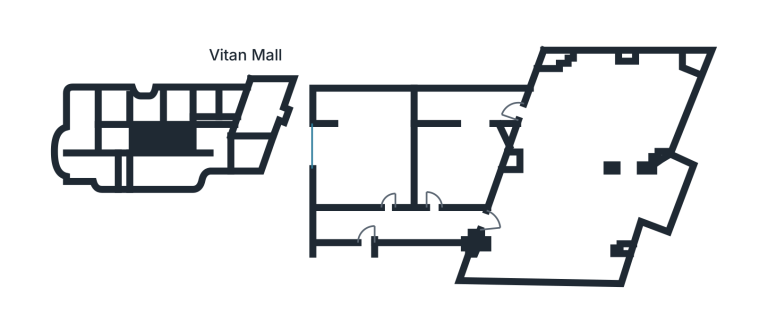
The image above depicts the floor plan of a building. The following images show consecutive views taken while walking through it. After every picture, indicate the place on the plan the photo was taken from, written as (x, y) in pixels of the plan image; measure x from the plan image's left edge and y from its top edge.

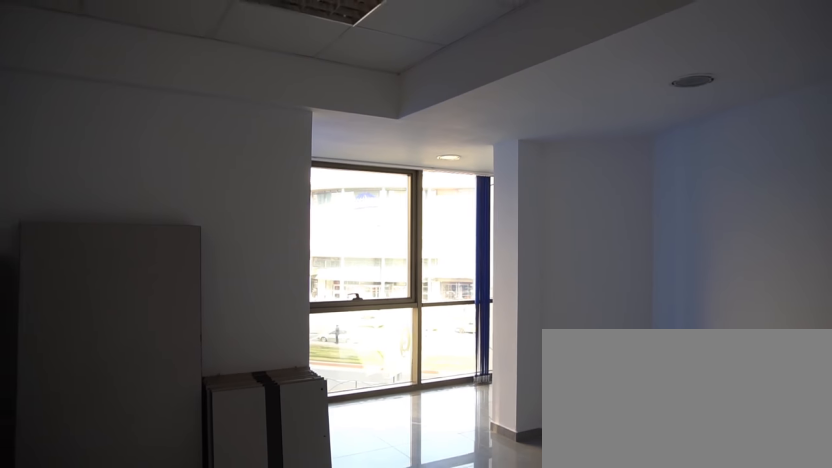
(433, 212)
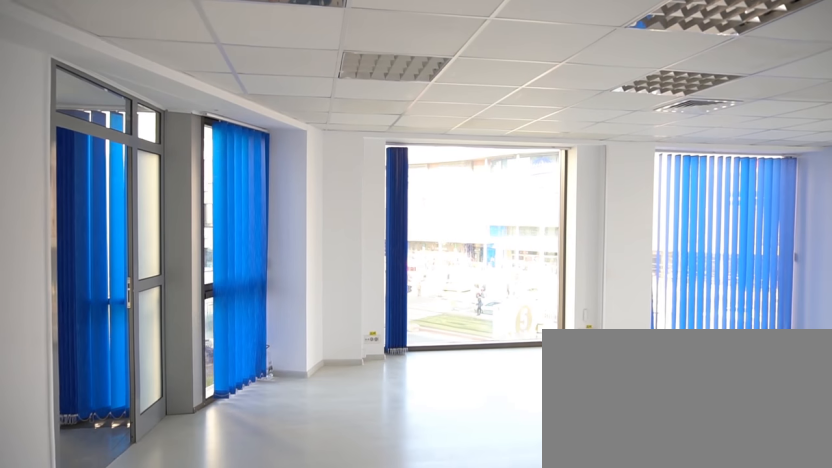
(518, 186)
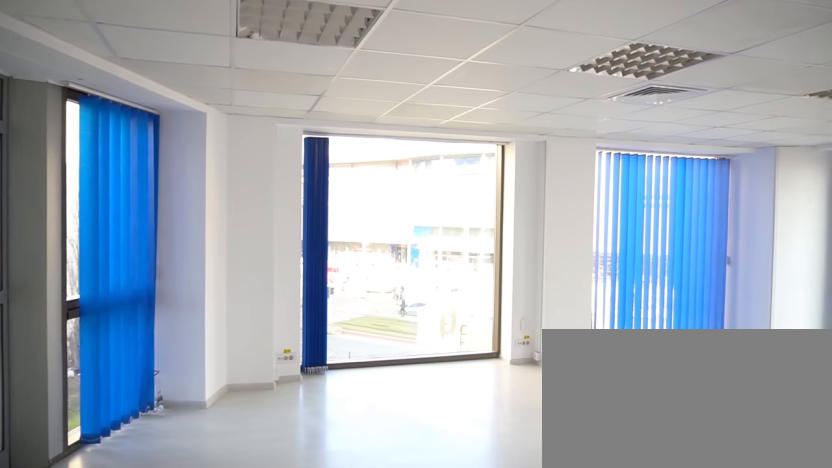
(522, 172)
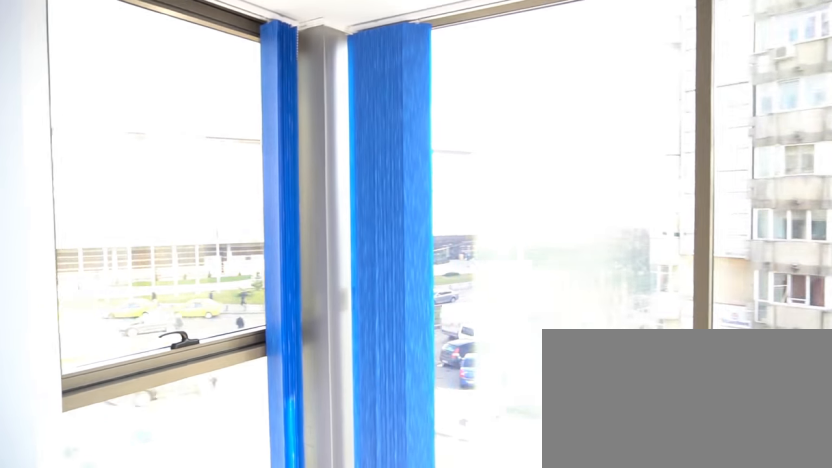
(650, 191)
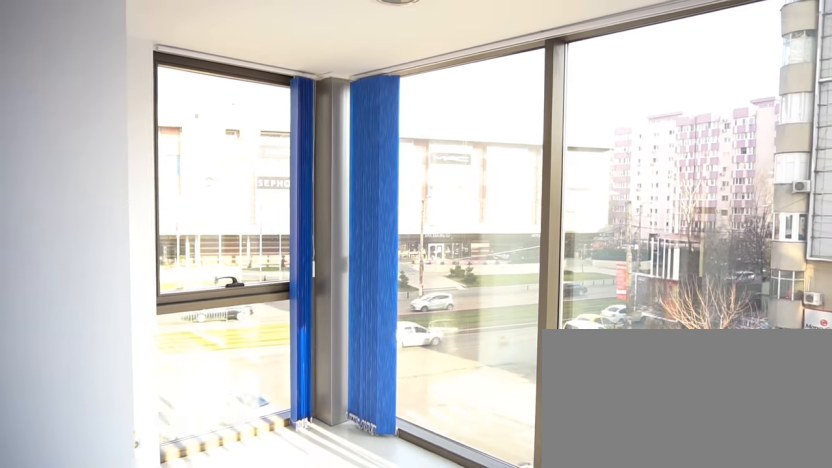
(634, 236)
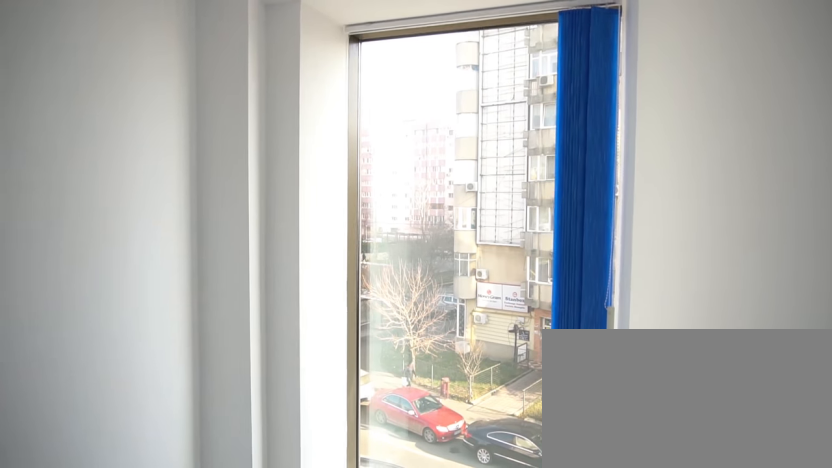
(529, 274)
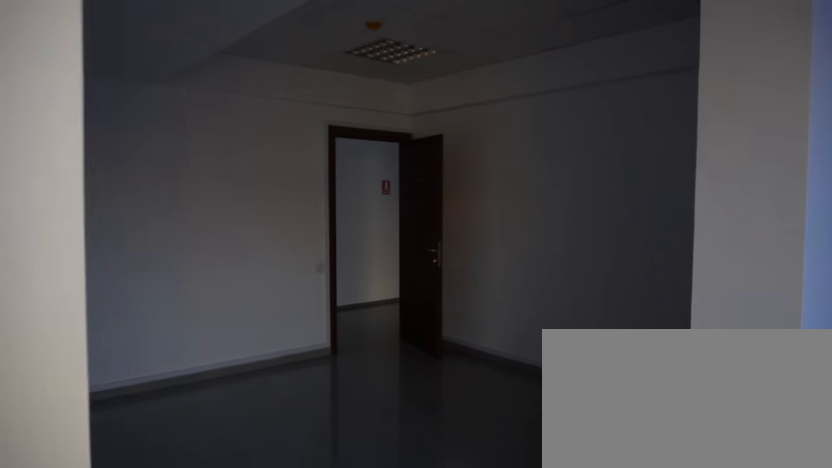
(478, 116)
